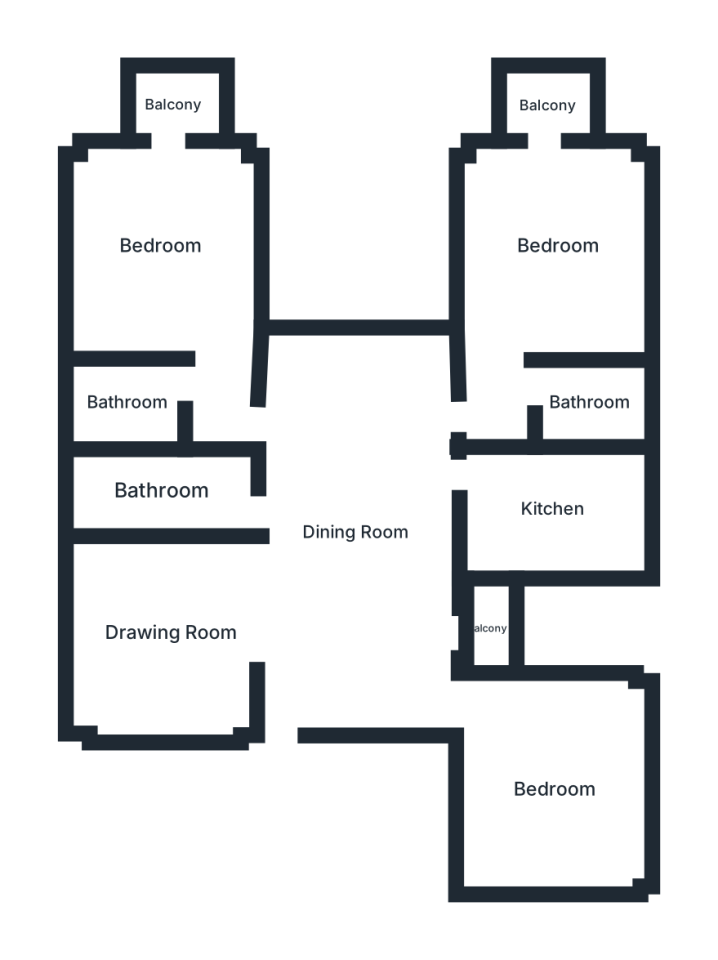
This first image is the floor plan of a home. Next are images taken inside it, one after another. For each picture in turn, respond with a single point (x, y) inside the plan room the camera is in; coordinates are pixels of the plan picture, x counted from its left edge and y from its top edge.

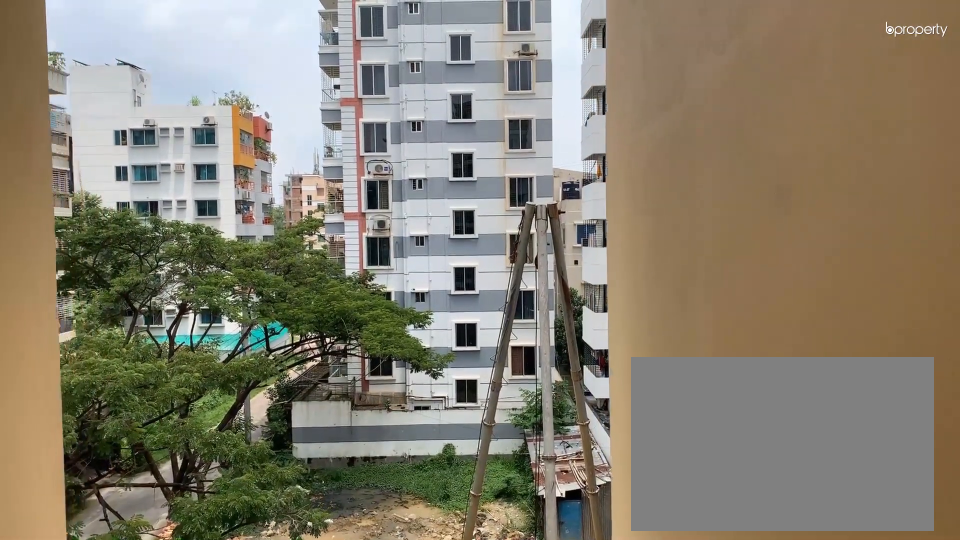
(484, 631)
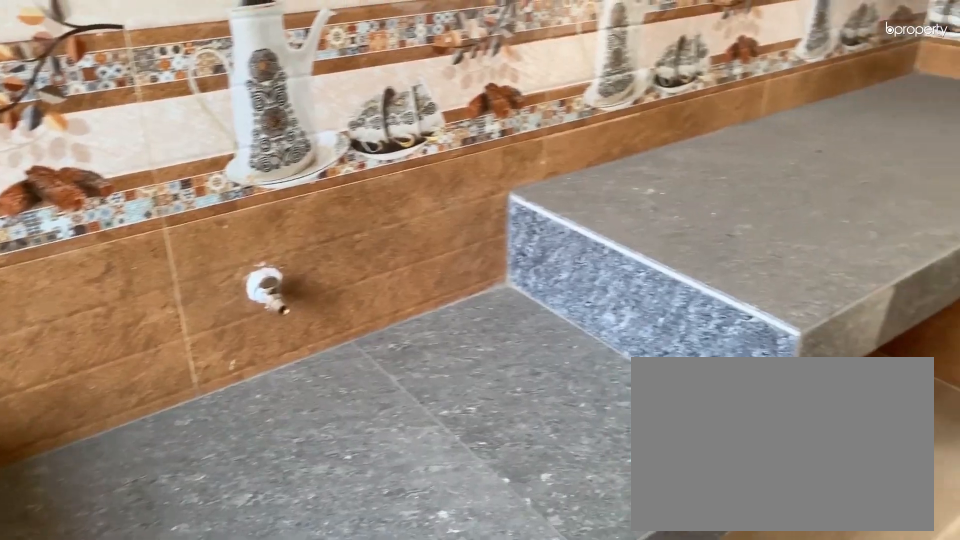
(545, 509)
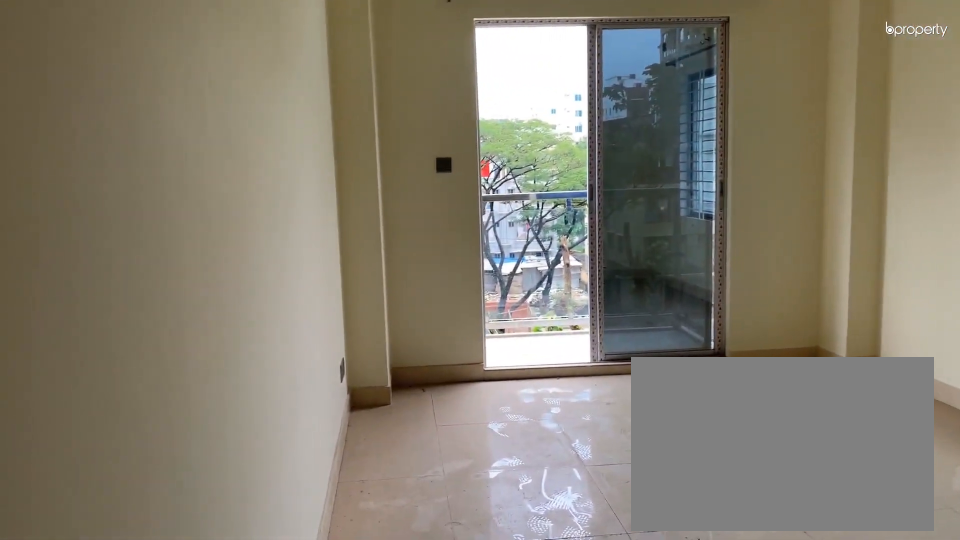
(554, 248)
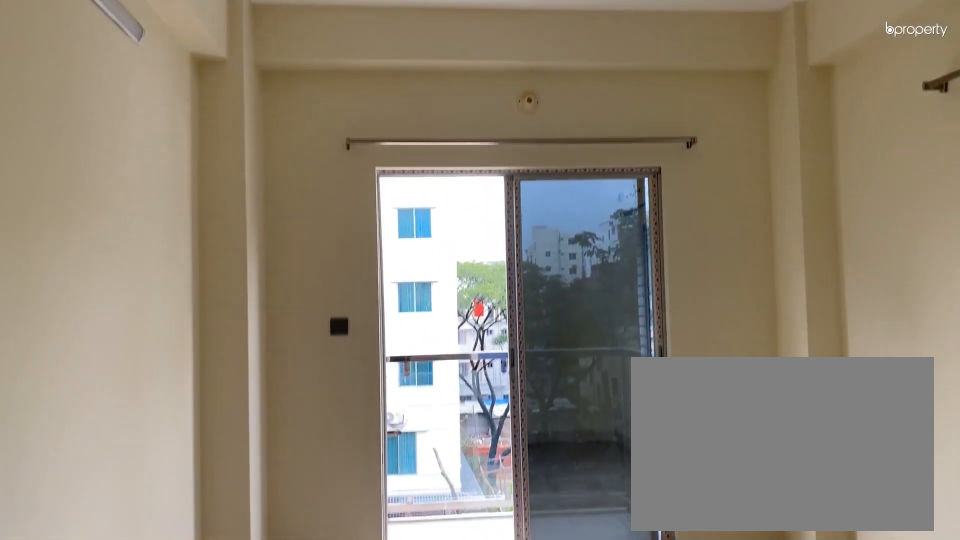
(554, 248)
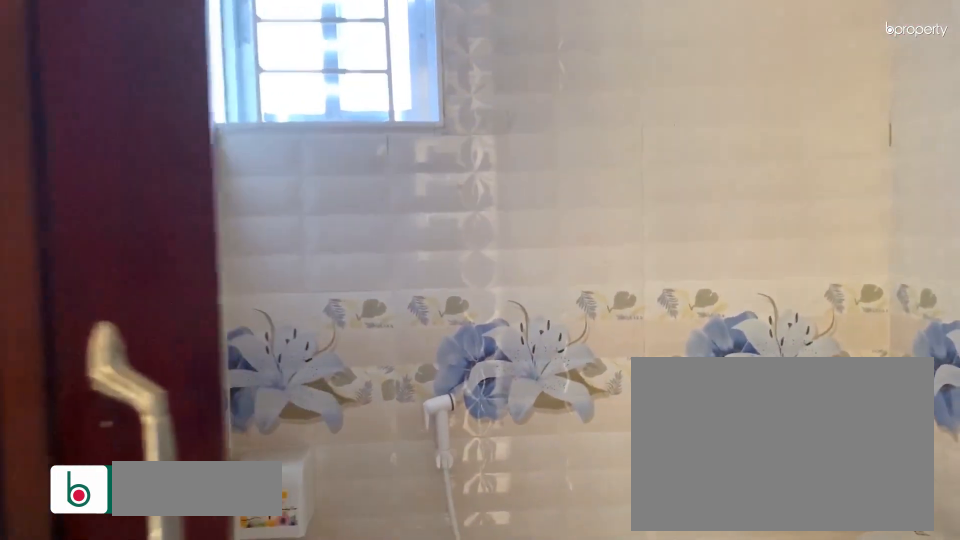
(589, 405)
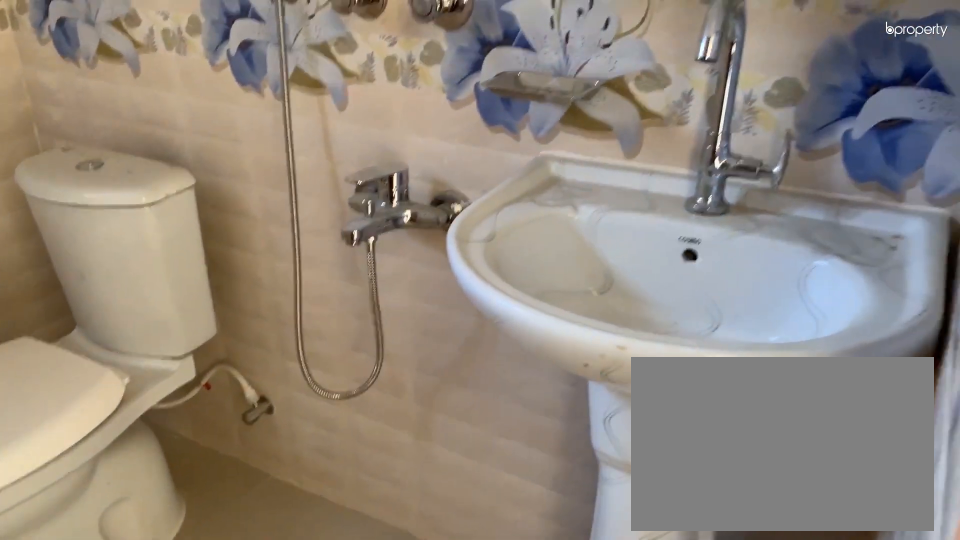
(589, 405)
